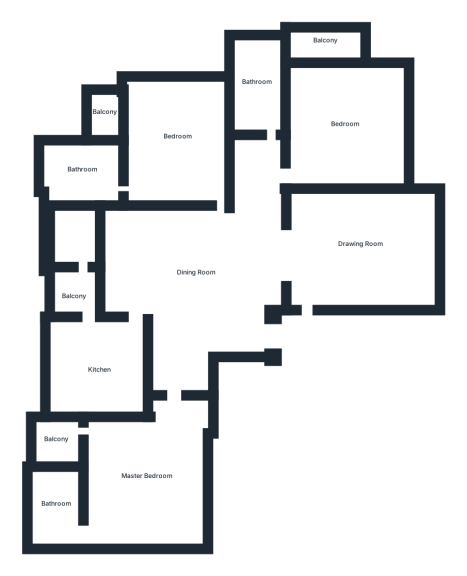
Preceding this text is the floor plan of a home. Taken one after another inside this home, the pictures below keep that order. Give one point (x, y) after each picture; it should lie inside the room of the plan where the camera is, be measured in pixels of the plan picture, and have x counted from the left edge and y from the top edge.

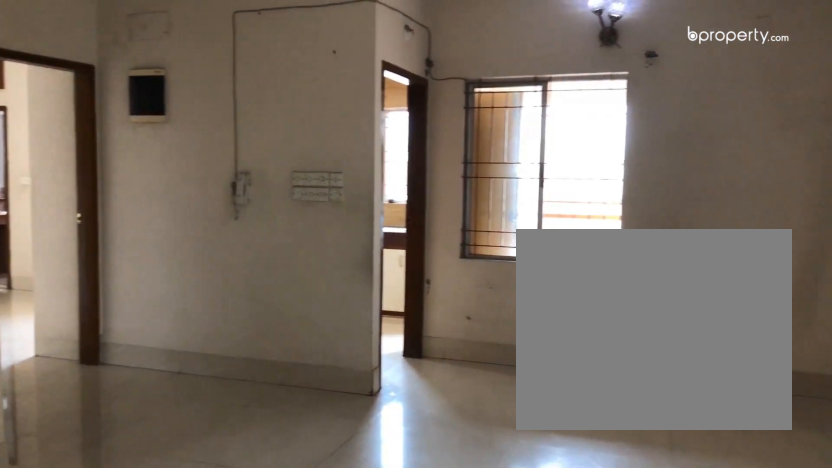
(201, 273)
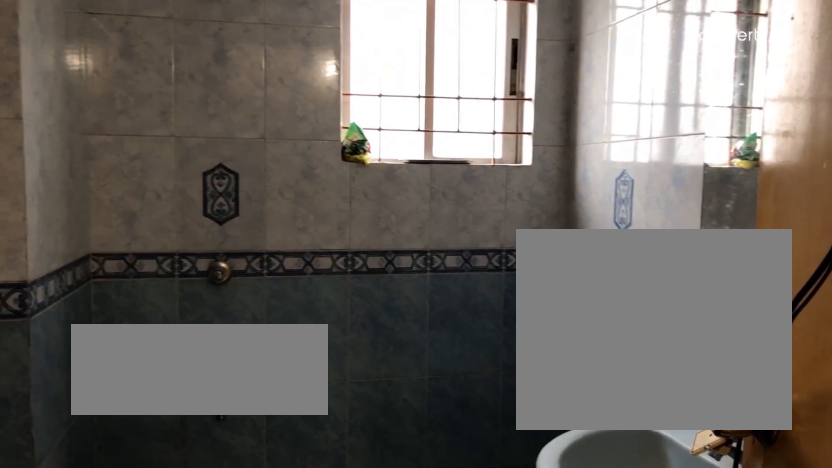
(82, 175)
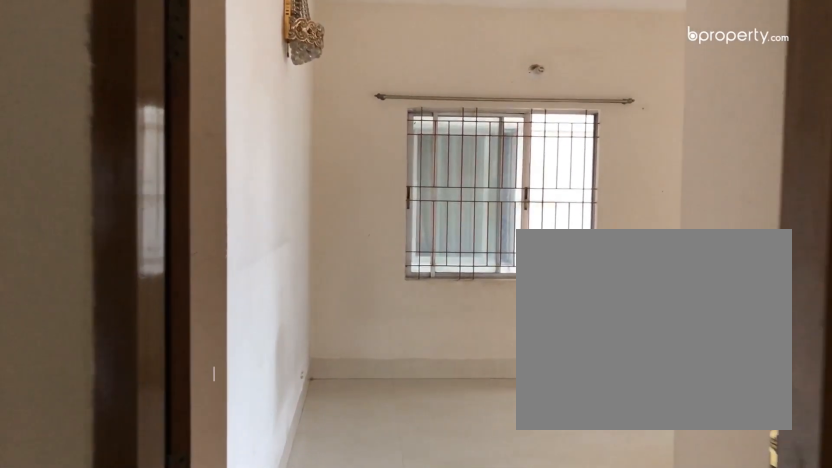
(146, 475)
